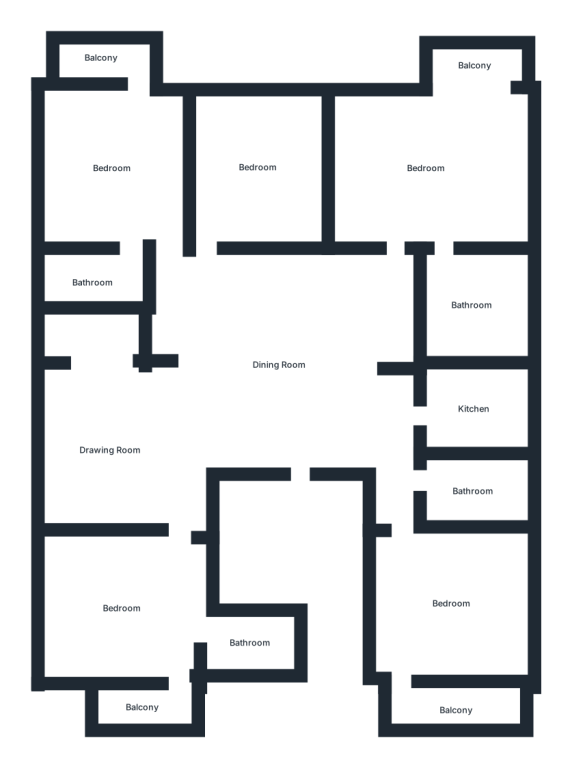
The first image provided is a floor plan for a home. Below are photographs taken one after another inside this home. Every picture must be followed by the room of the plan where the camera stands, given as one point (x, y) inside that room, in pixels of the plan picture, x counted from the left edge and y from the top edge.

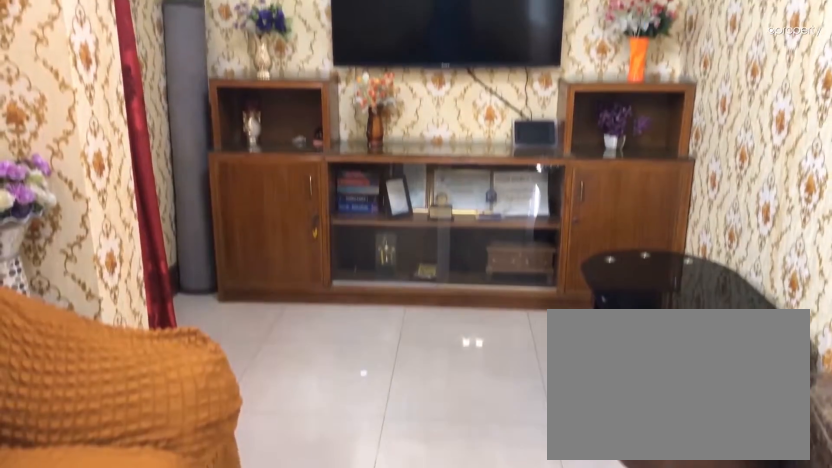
(112, 450)
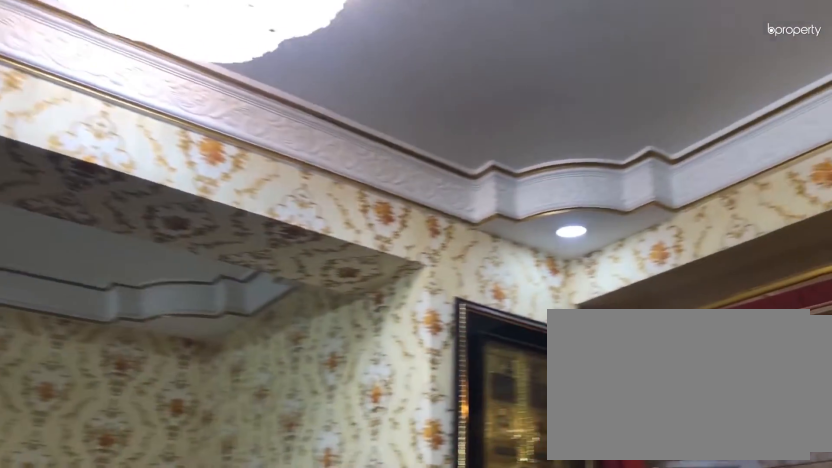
(112, 450)
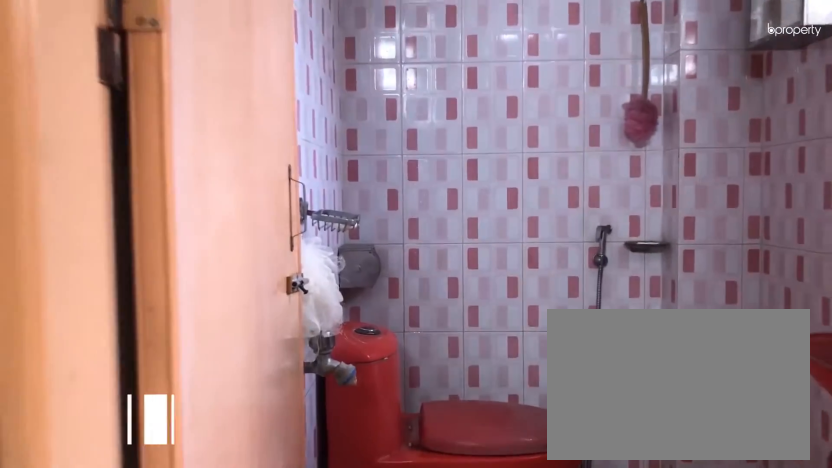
(220, 641)
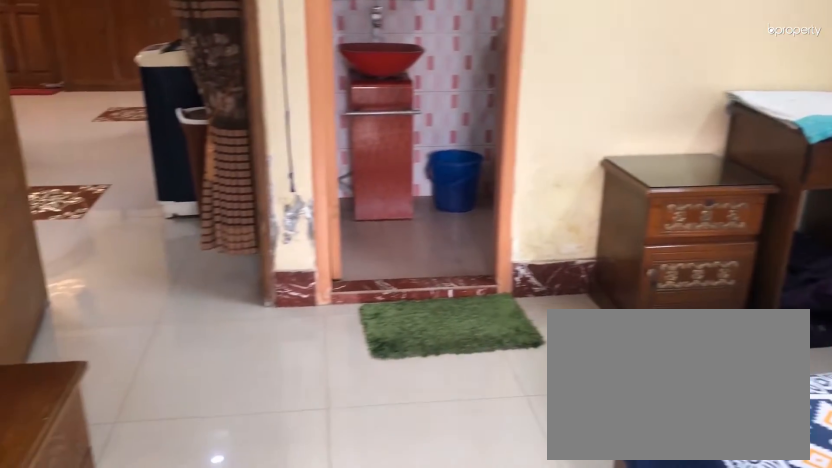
(112, 165)
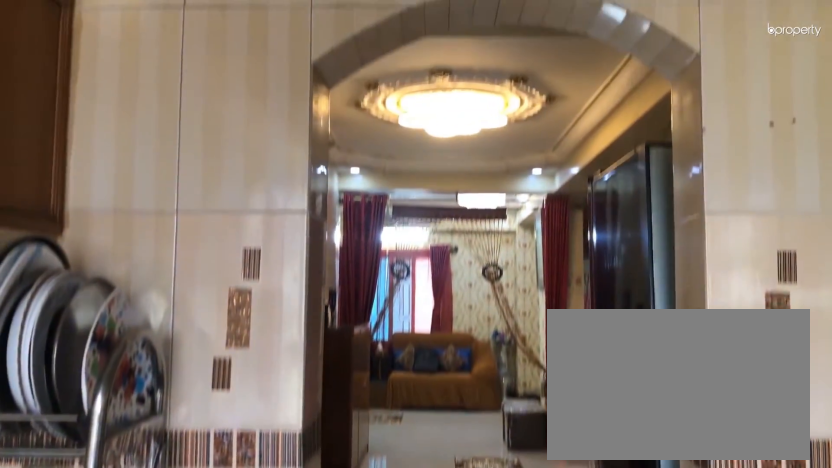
(477, 412)
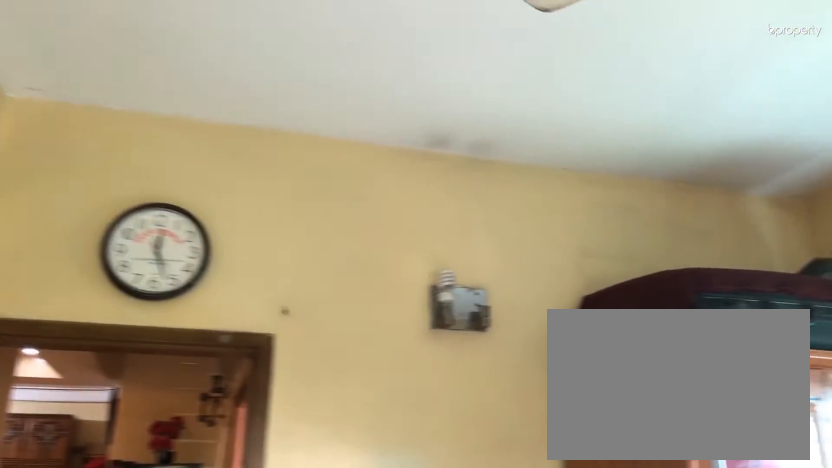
(449, 606)
